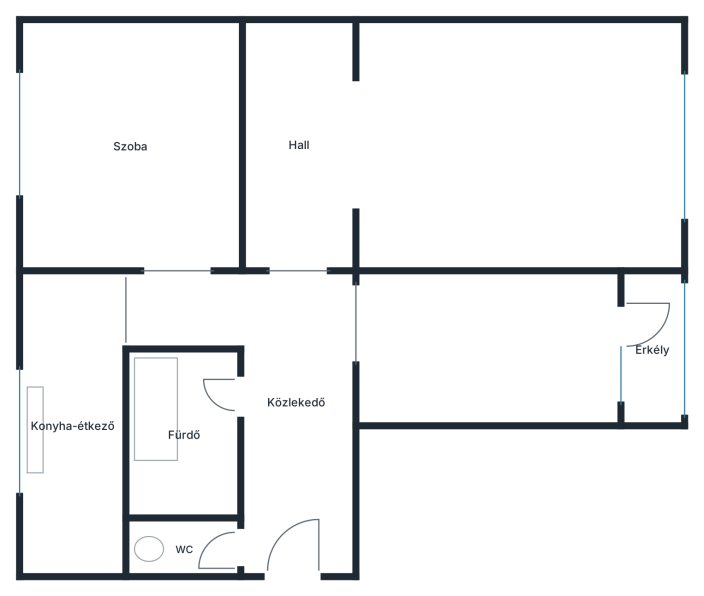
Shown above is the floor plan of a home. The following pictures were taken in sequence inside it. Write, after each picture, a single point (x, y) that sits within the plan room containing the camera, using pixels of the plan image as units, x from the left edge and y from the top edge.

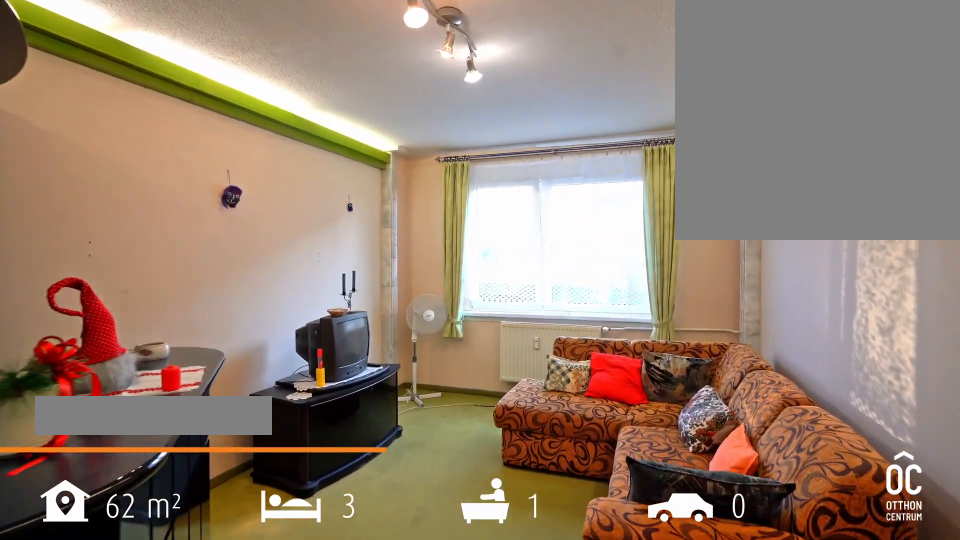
(513, 155)
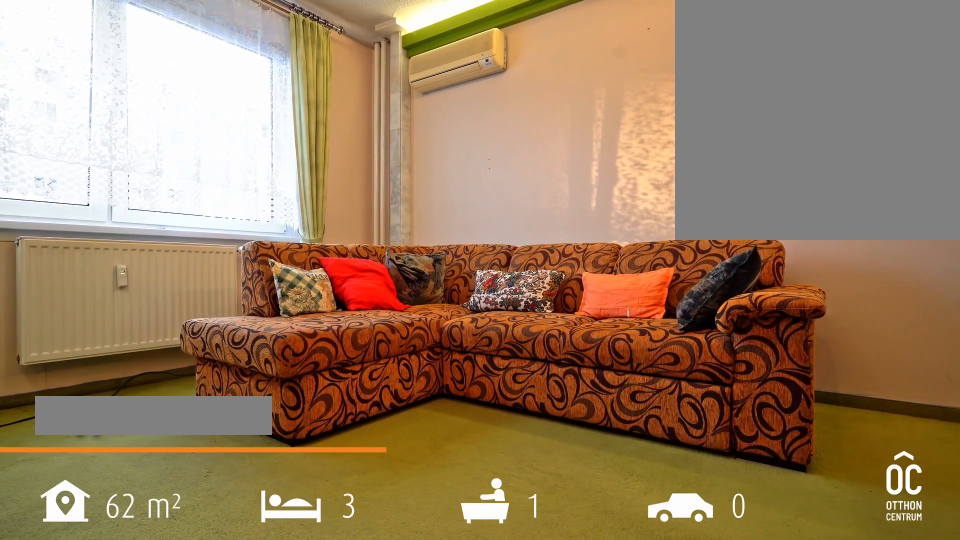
(513, 155)
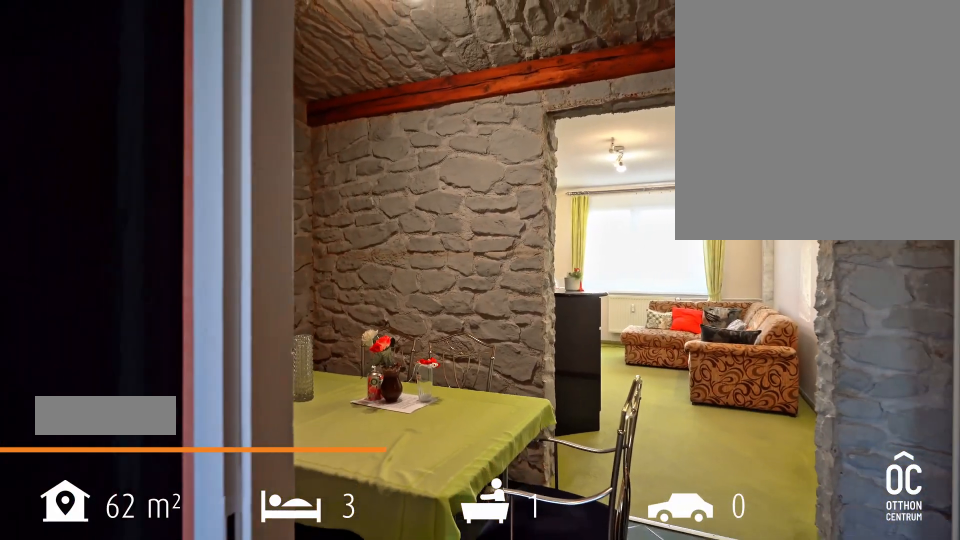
(301, 145)
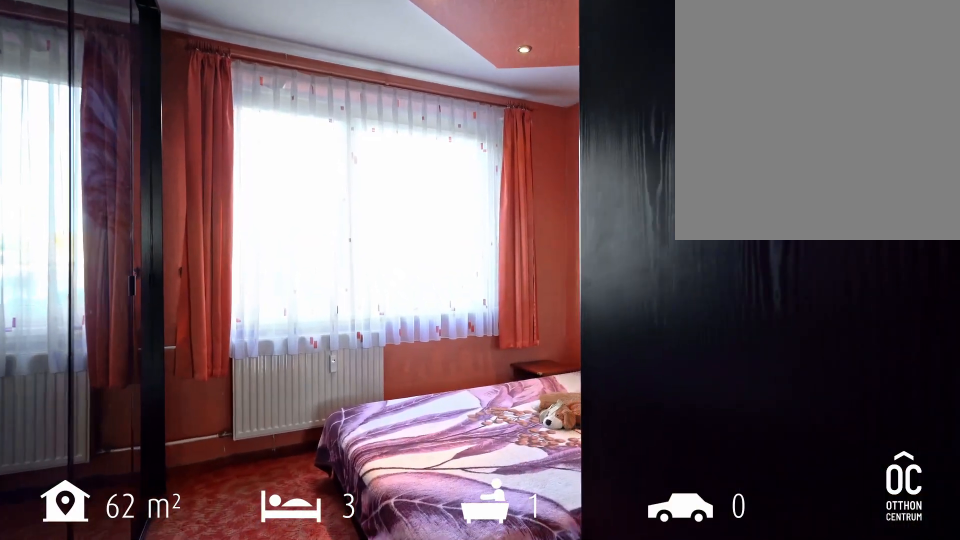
(144, 158)
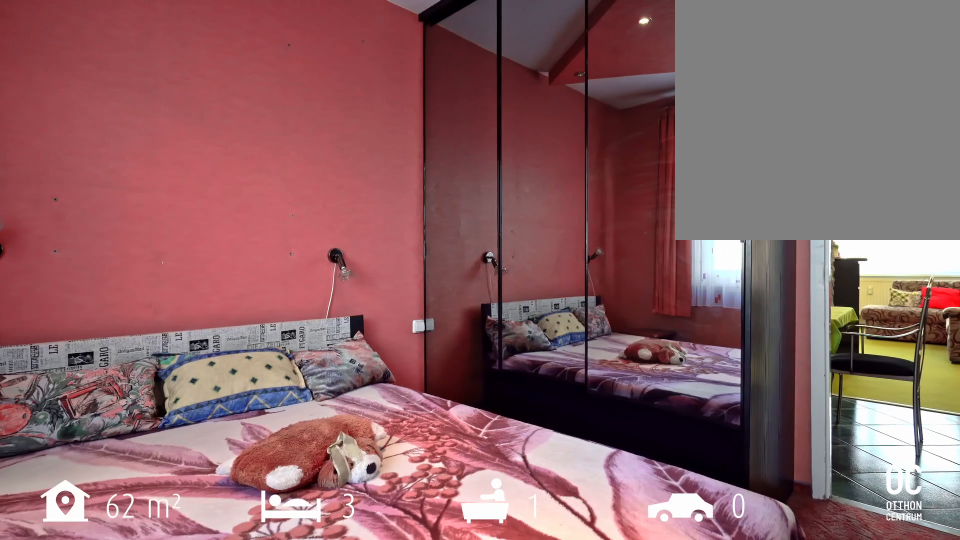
(144, 158)
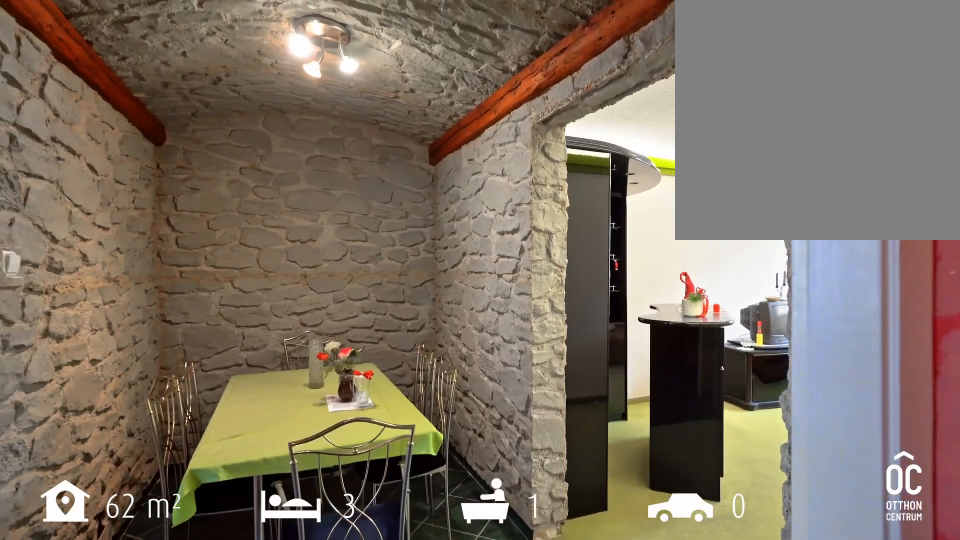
(301, 145)
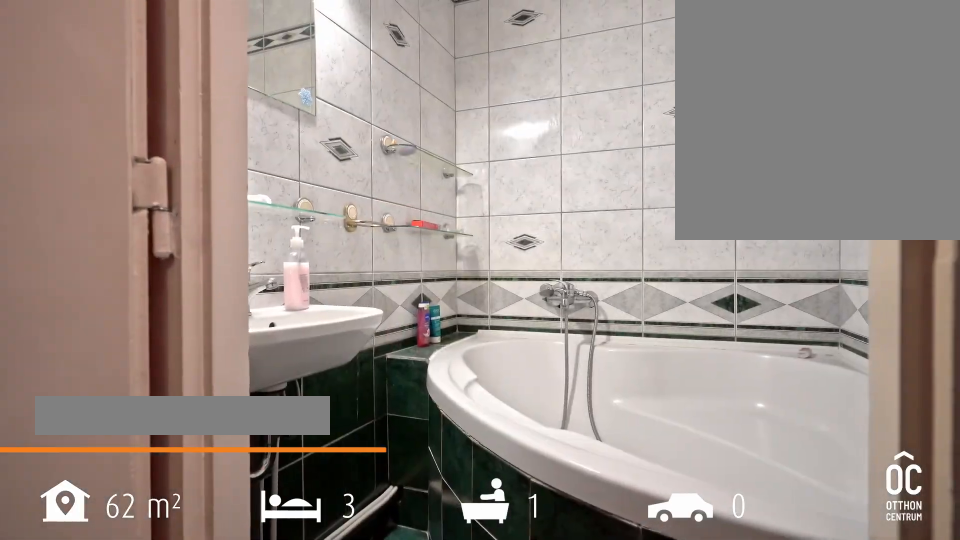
(184, 428)
